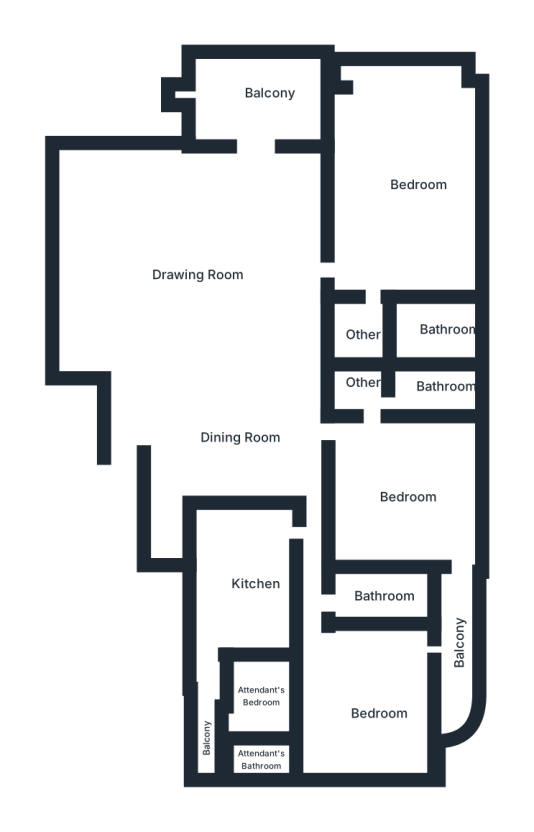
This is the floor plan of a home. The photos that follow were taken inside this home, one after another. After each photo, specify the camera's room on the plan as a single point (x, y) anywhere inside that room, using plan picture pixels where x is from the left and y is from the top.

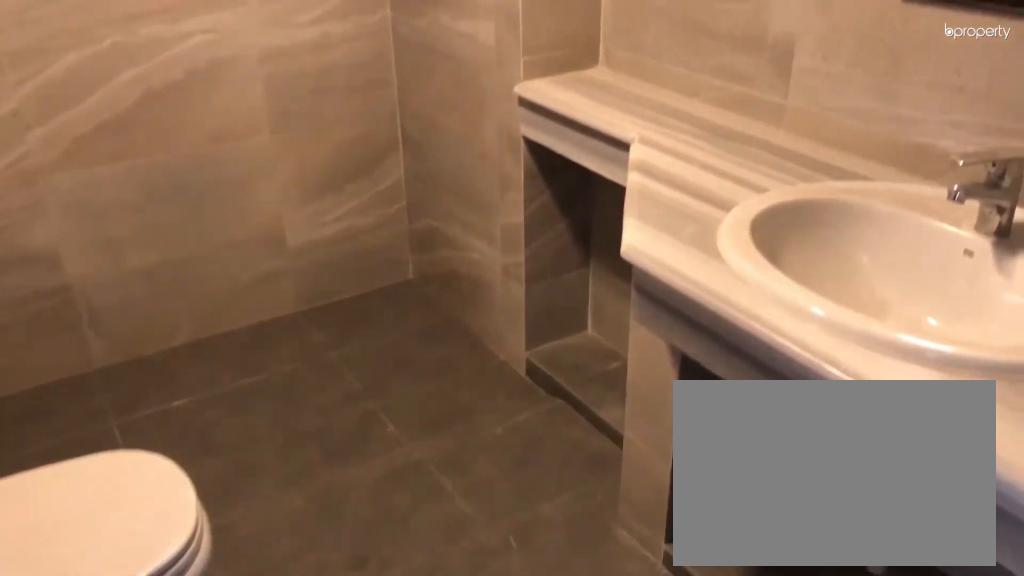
(407, 330)
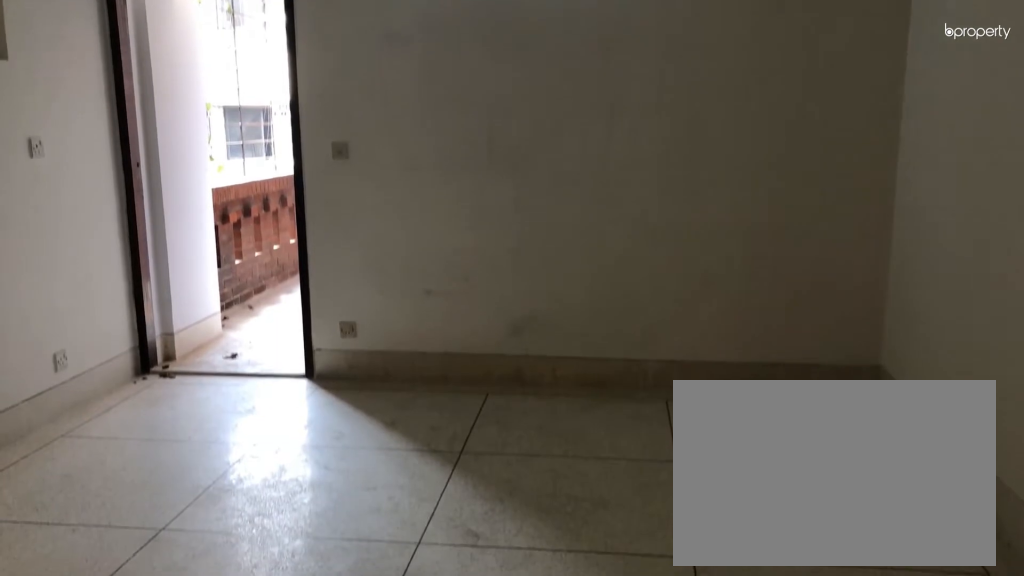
(410, 494)
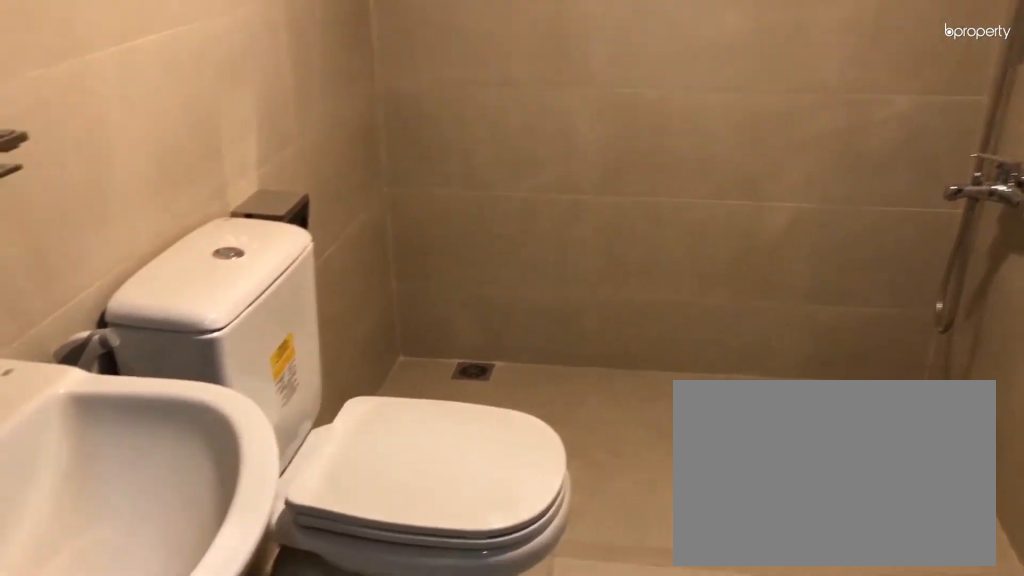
(436, 387)
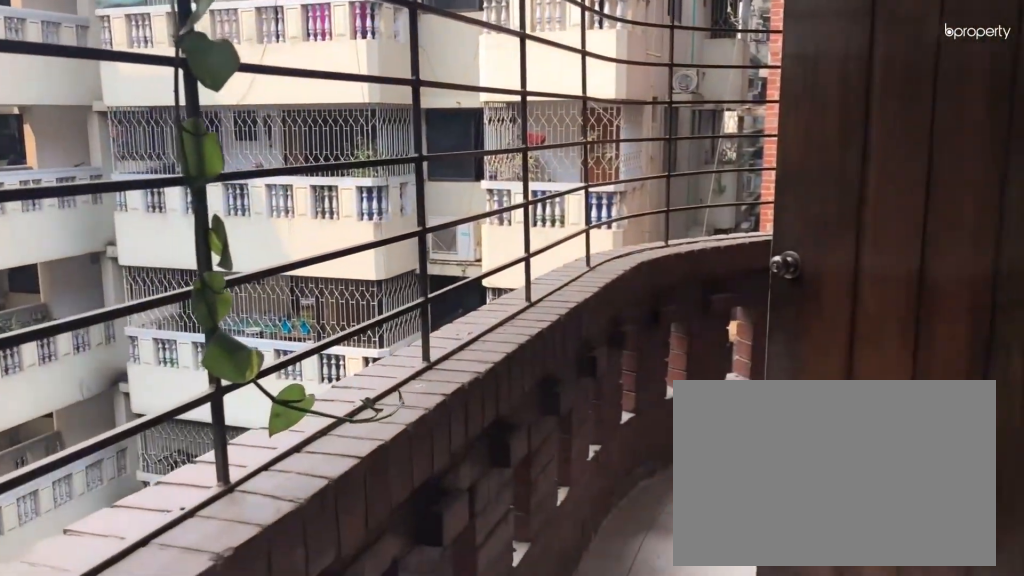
(453, 637)
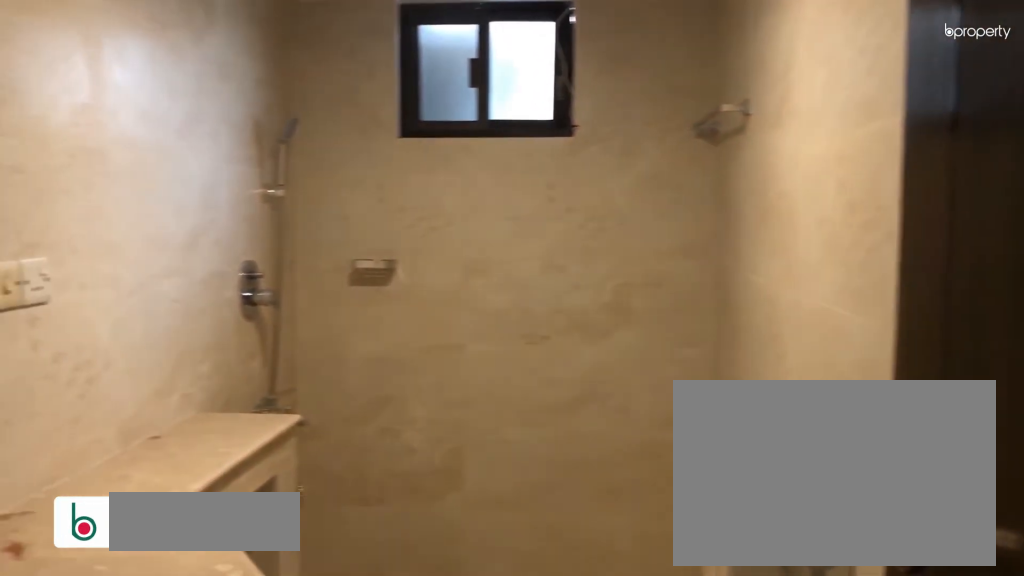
(377, 595)
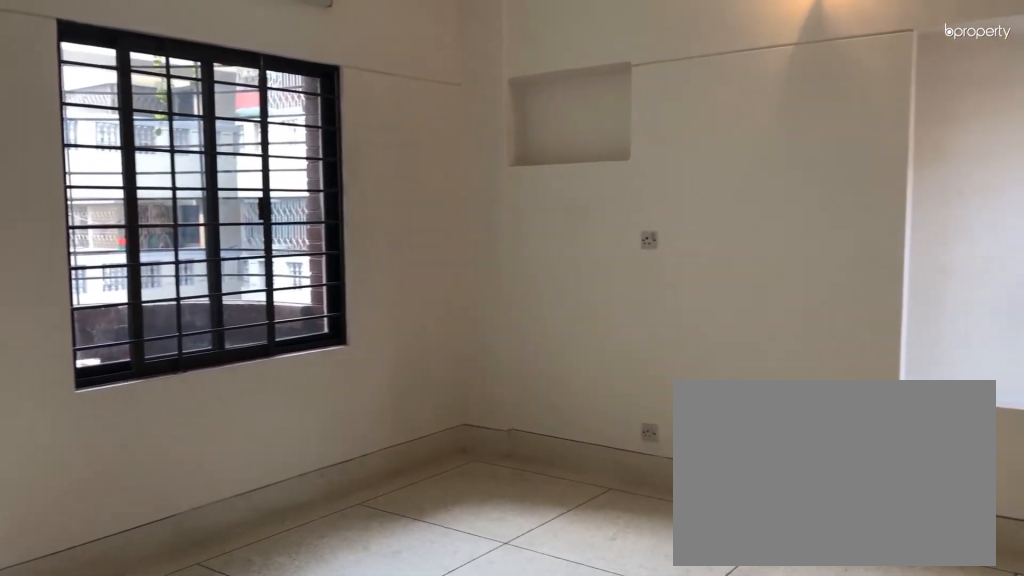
(367, 698)
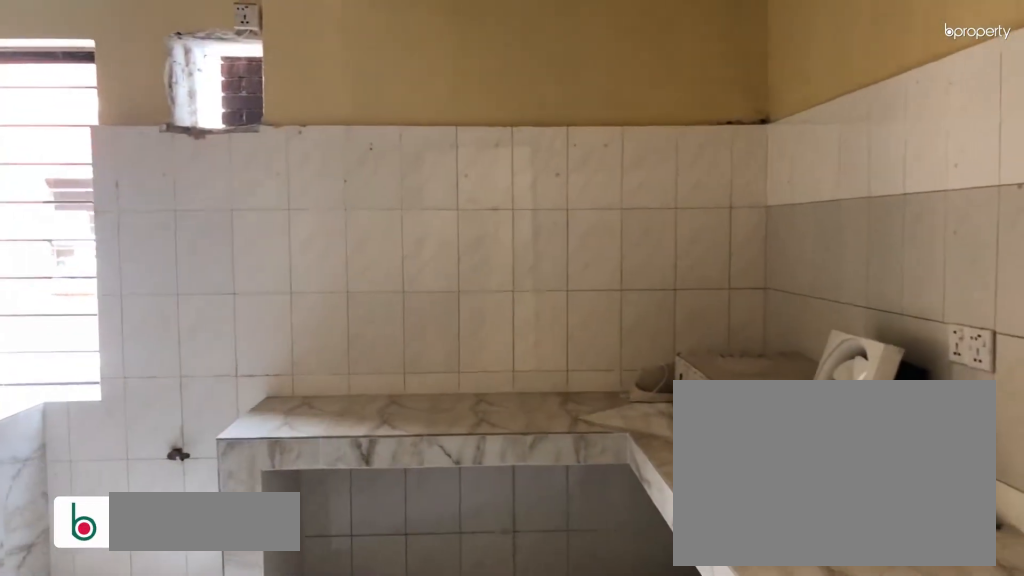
(242, 579)
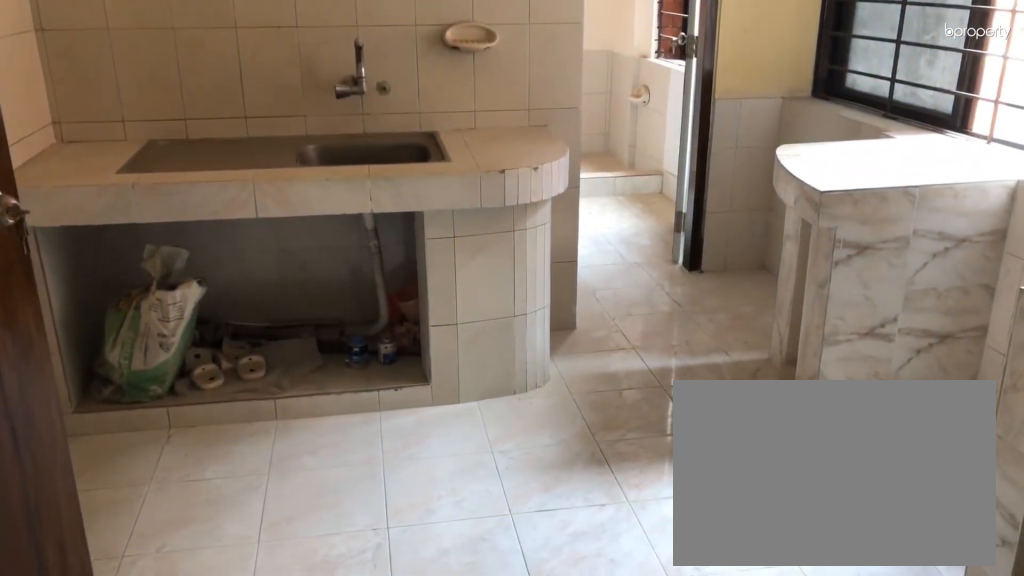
(242, 579)
